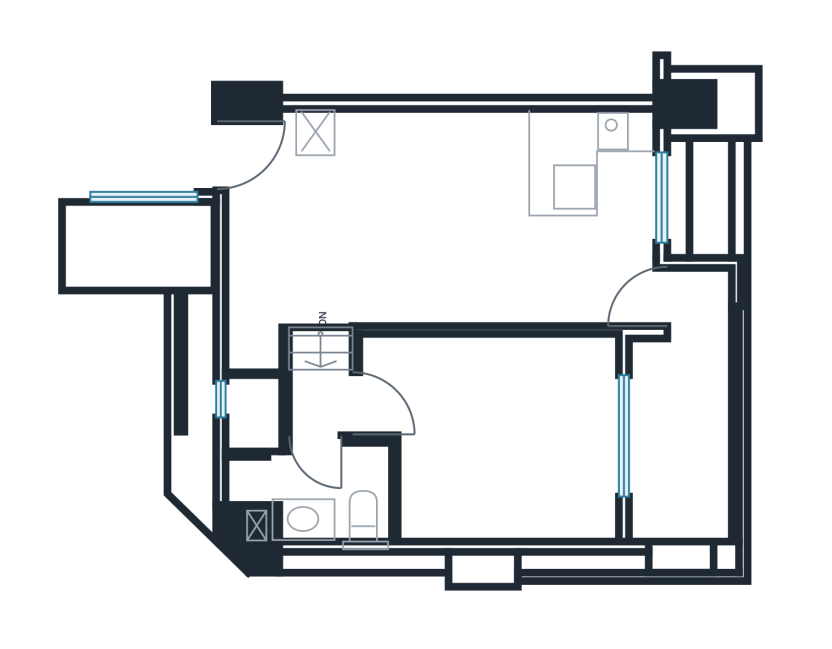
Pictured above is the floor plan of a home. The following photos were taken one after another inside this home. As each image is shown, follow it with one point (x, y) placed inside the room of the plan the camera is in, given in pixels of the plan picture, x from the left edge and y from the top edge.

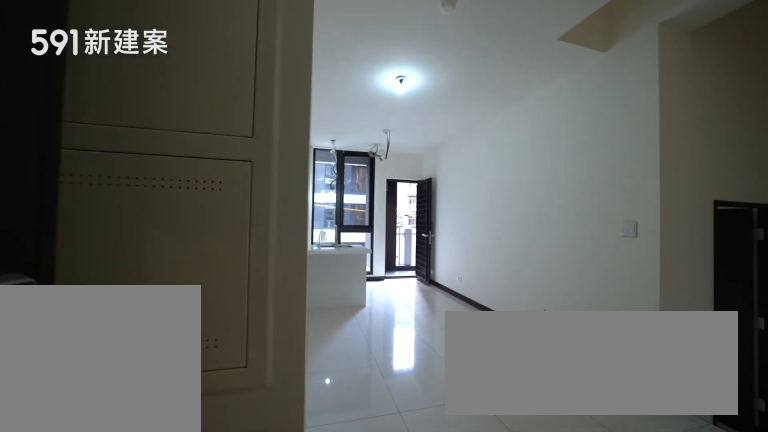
(256, 160)
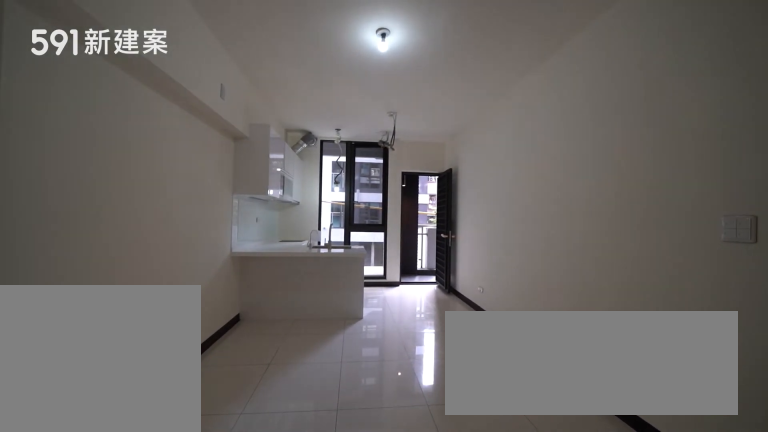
(381, 231)
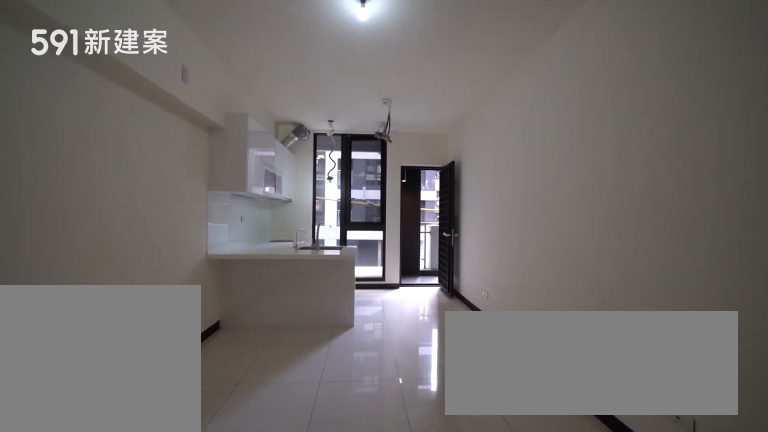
(381, 231)
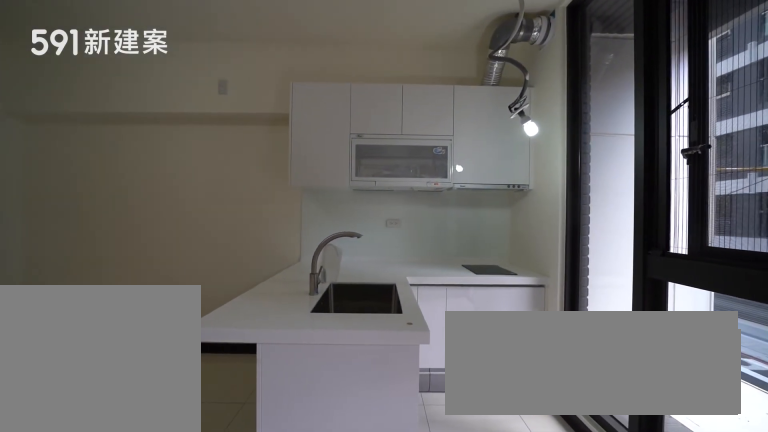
(585, 187)
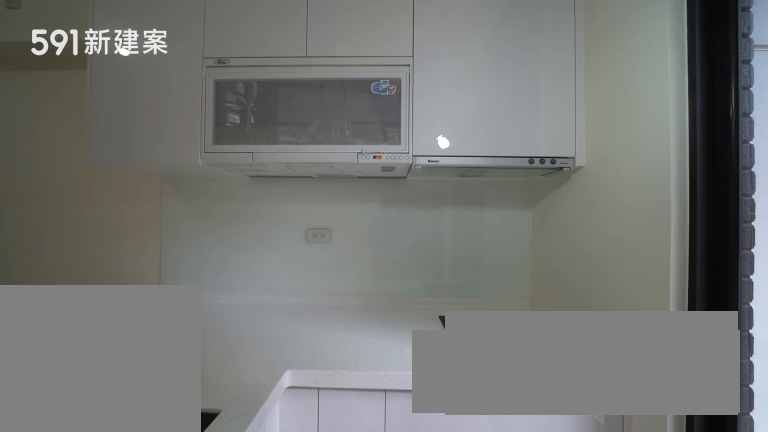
(585, 187)
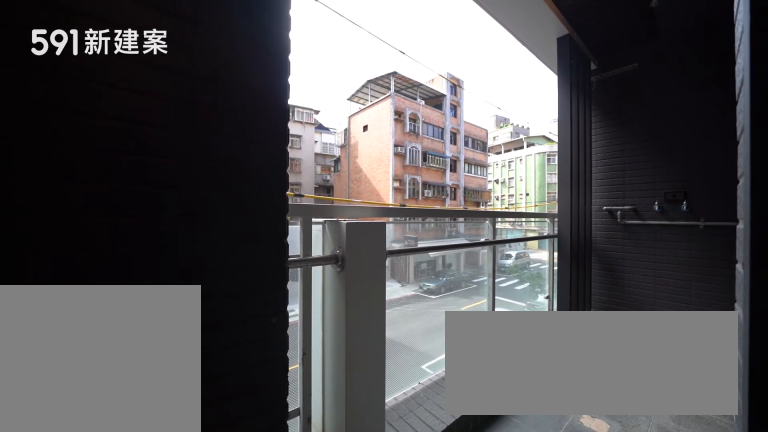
(683, 418)
